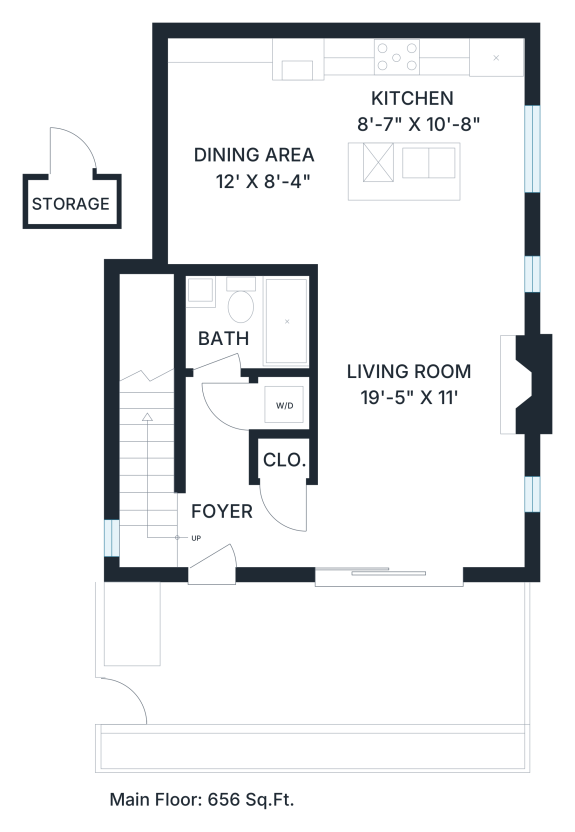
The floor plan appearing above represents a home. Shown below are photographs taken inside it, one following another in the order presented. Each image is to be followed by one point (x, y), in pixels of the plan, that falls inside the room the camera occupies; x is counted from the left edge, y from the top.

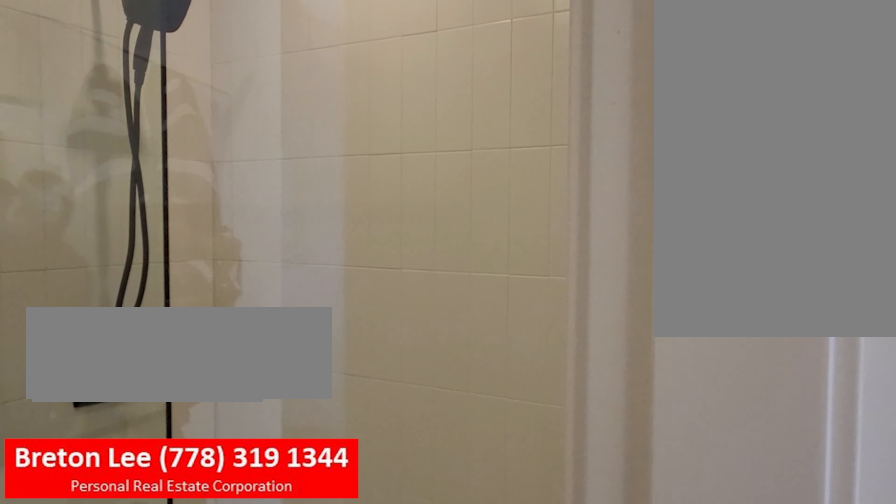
(225, 342)
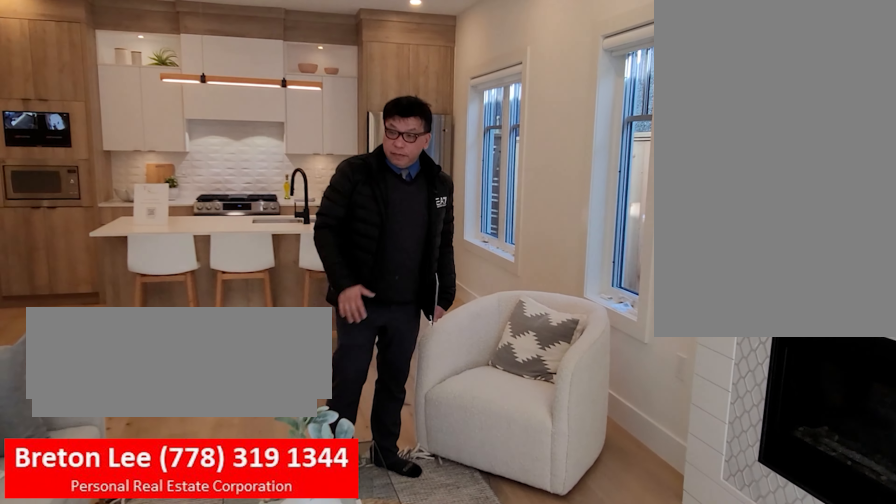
(405, 449)
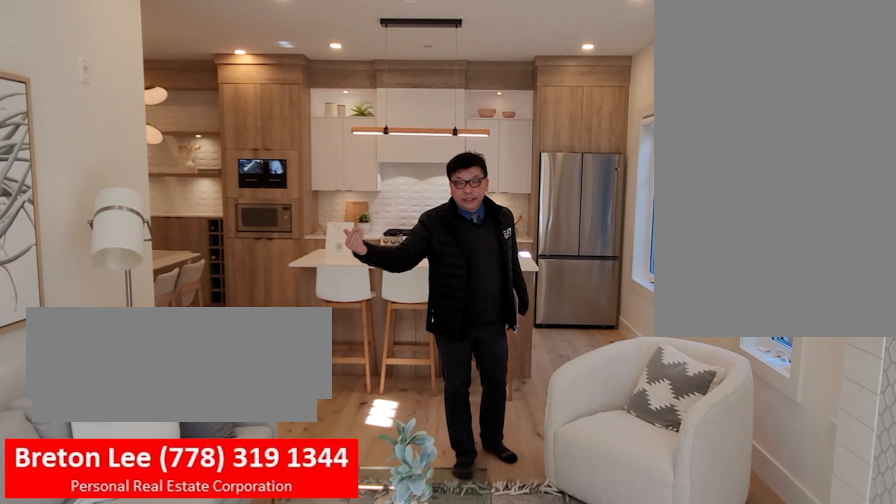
(405, 449)
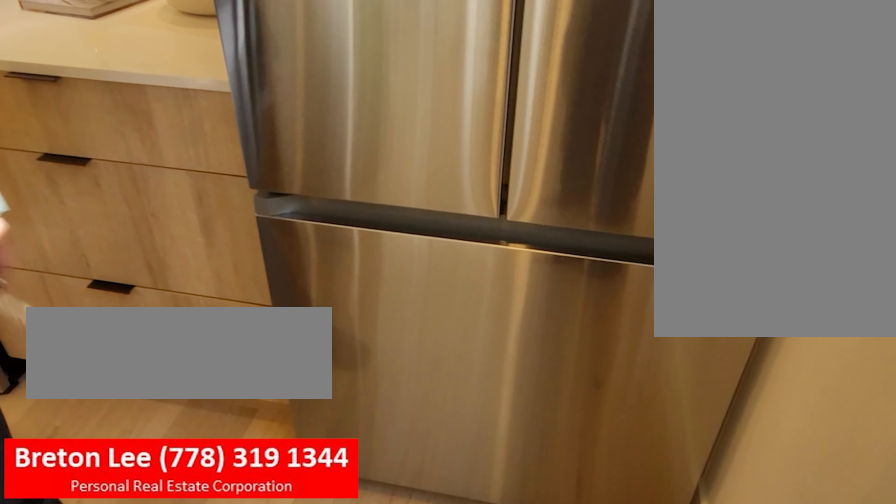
(491, 160)
